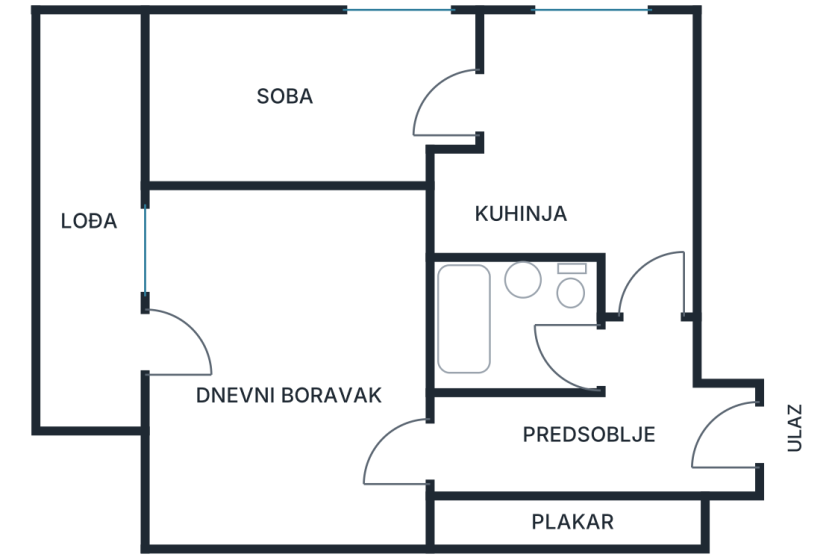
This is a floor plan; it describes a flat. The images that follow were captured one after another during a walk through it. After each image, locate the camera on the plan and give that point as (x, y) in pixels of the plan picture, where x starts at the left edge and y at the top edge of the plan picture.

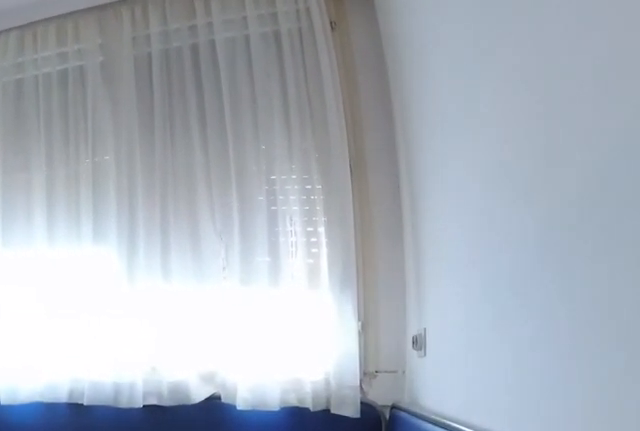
(645, 177)
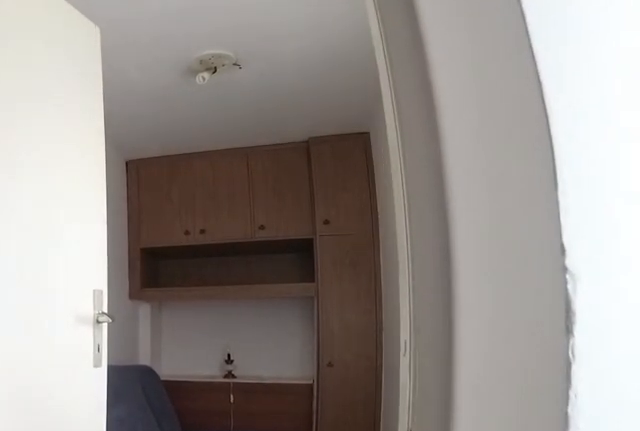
(640, 69)
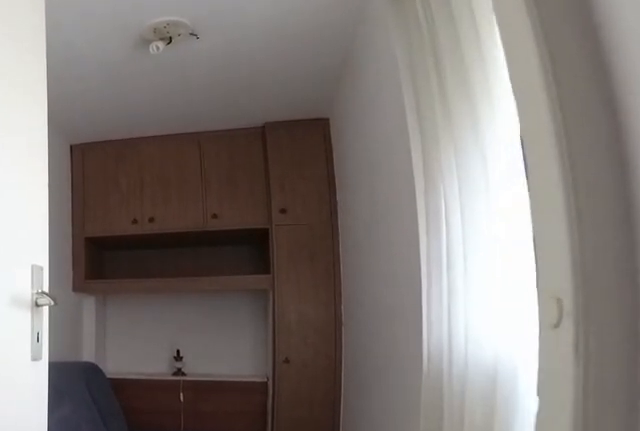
(584, 86)
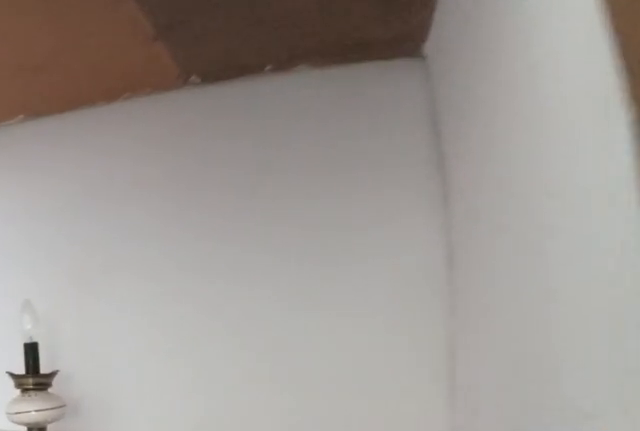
(219, 110)
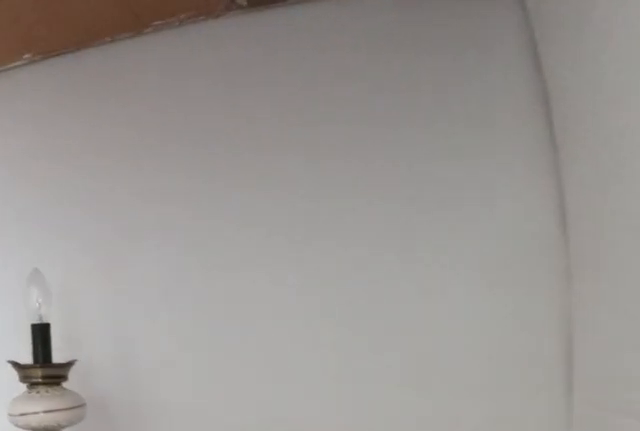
(219, 107)
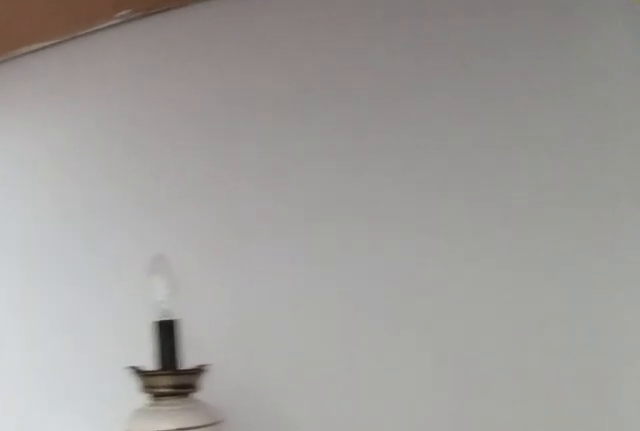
(216, 100)
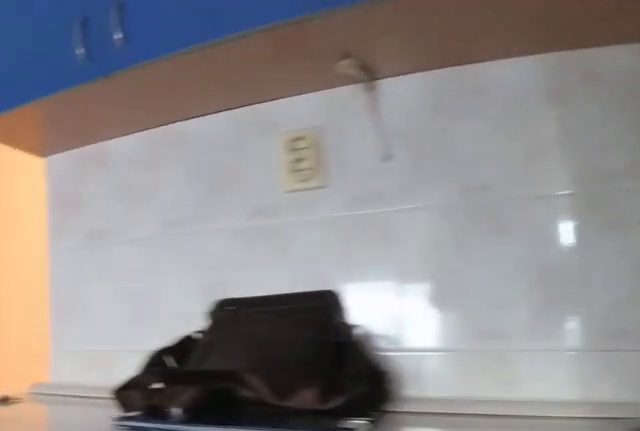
(544, 130)
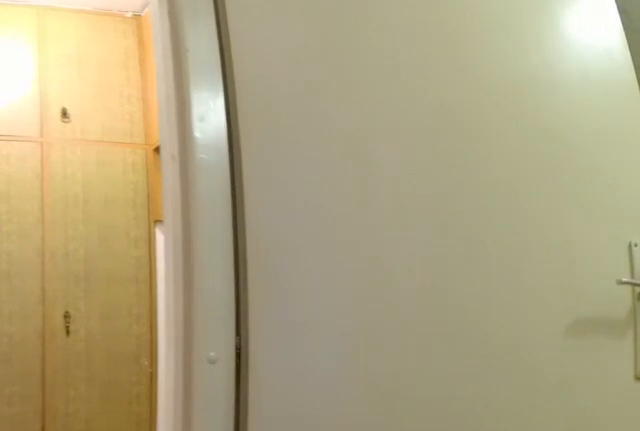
(637, 325)
